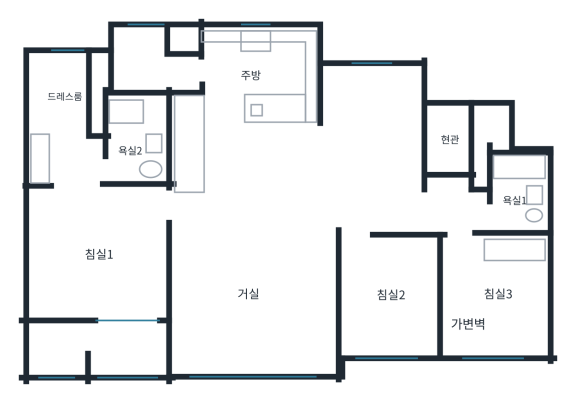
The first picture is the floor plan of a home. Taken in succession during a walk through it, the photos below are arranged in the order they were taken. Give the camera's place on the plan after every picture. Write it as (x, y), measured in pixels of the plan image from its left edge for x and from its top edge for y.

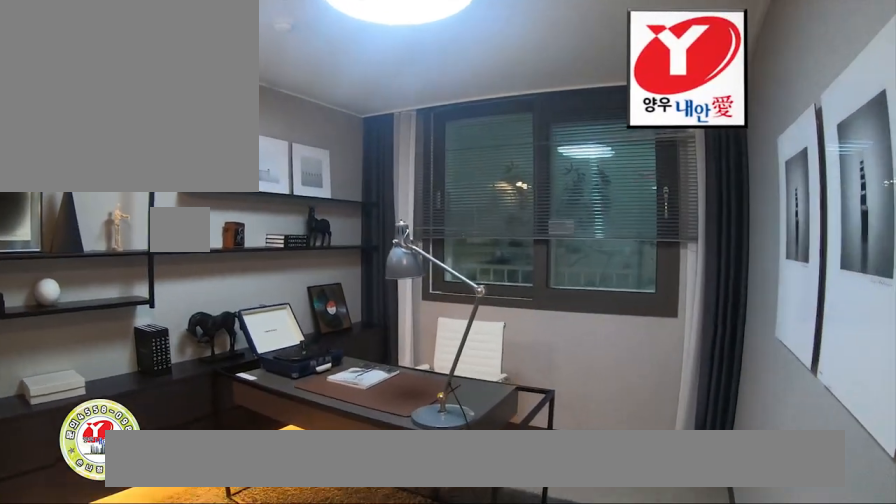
(389, 308)
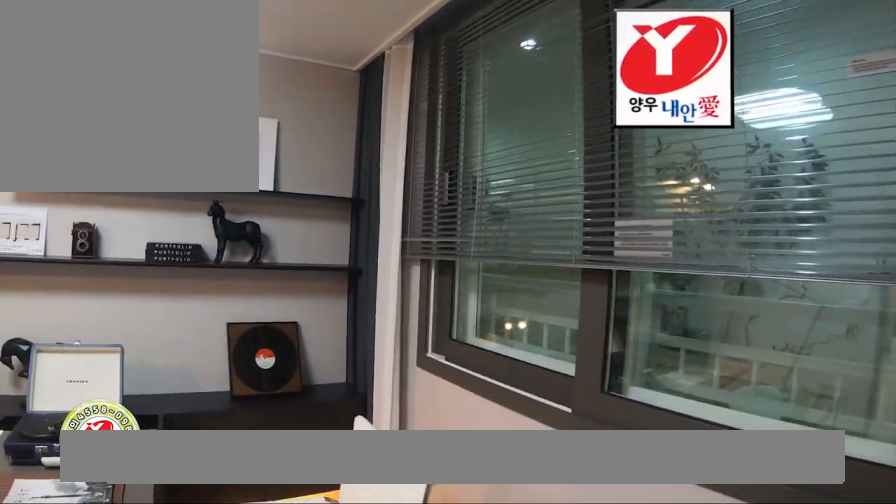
(389, 308)
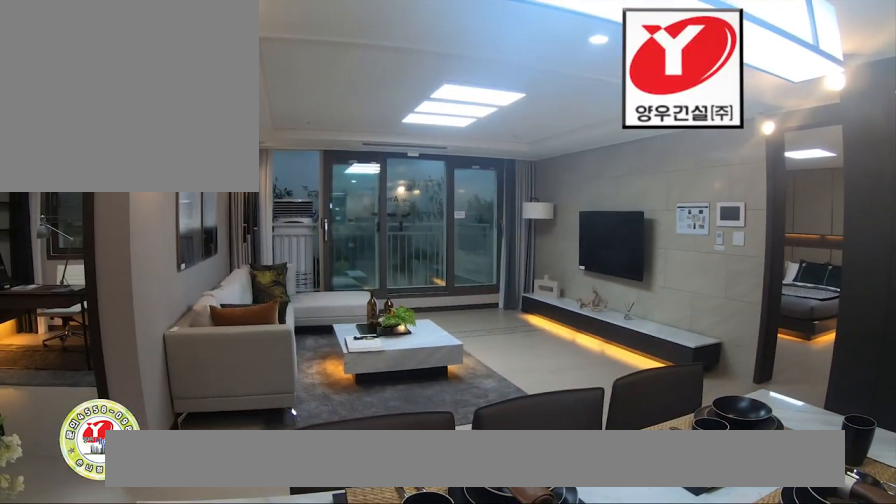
(308, 175)
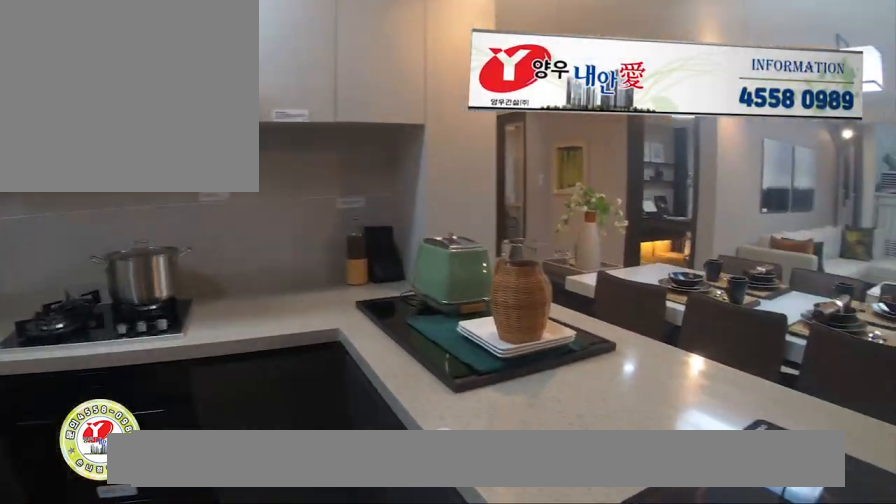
(266, 69)
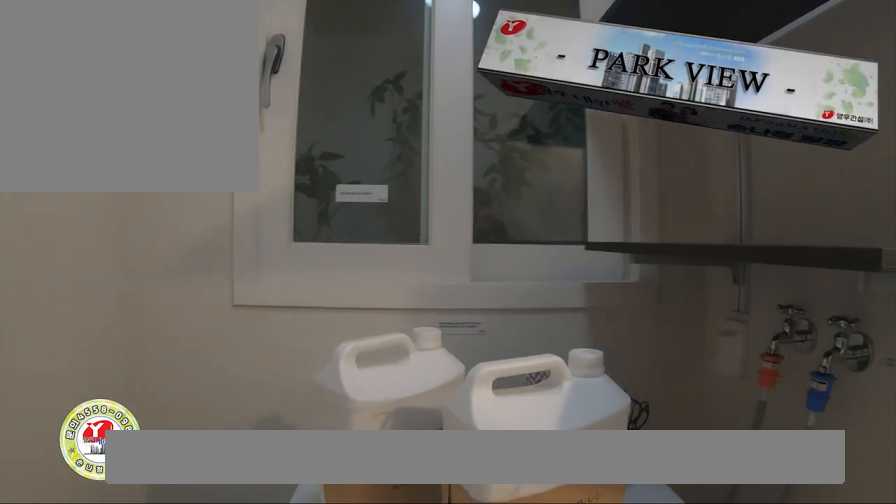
(168, 69)
